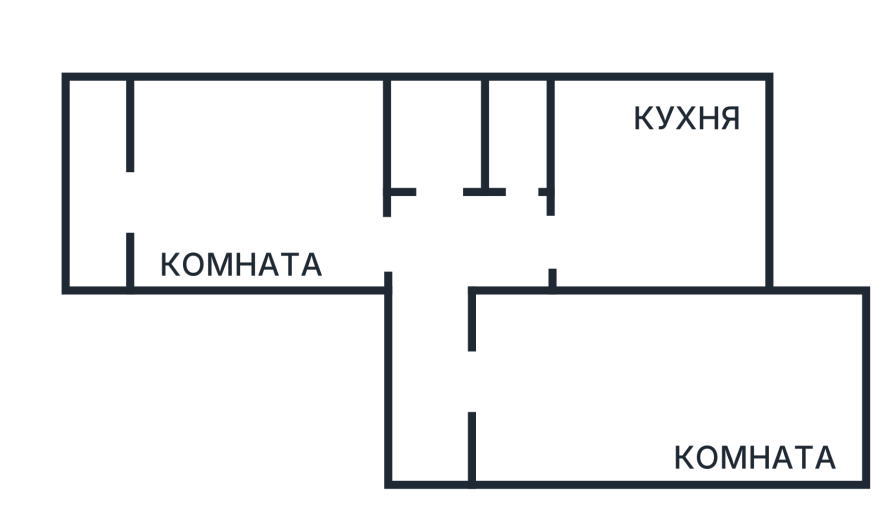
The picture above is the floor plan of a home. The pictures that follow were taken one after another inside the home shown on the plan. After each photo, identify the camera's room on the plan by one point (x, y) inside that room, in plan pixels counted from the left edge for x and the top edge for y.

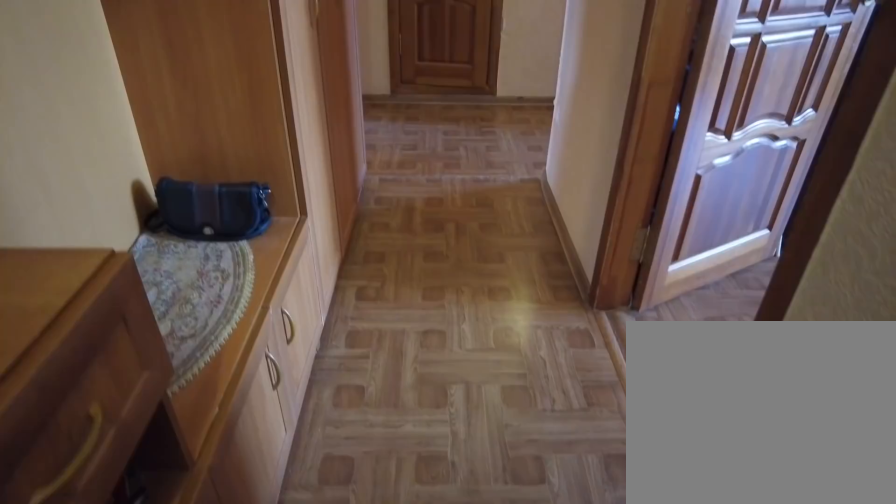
(441, 445)
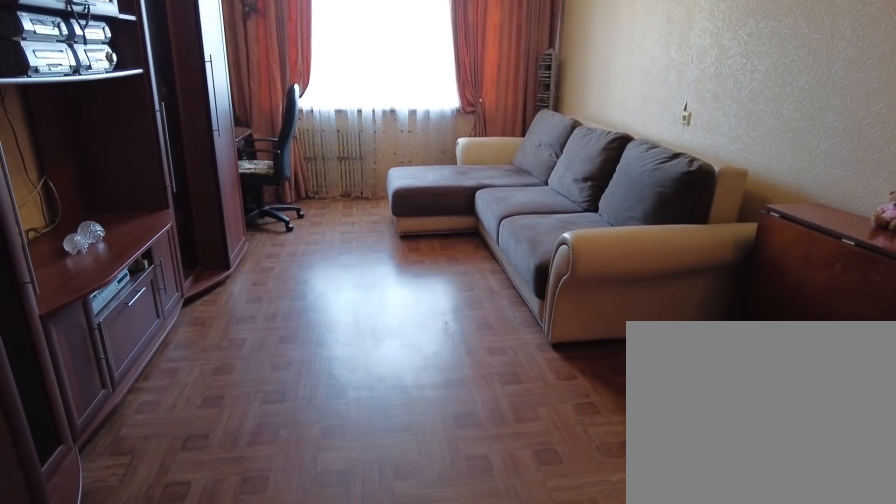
(585, 421)
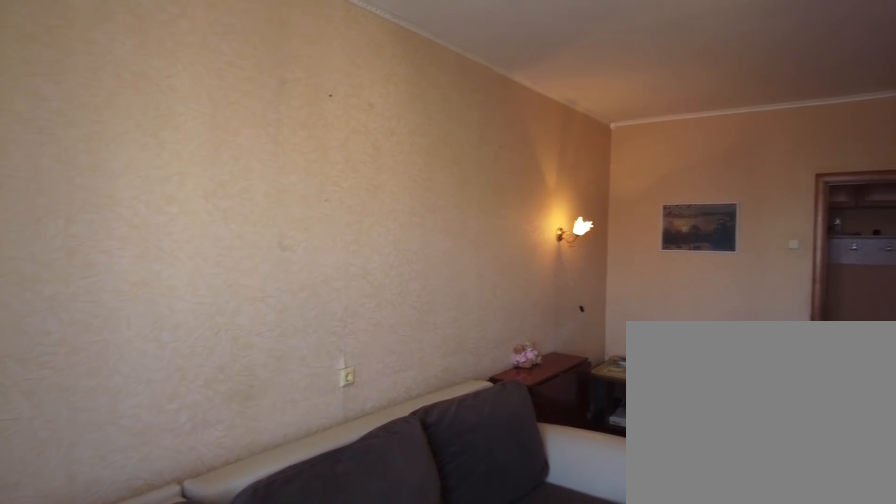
(585, 421)
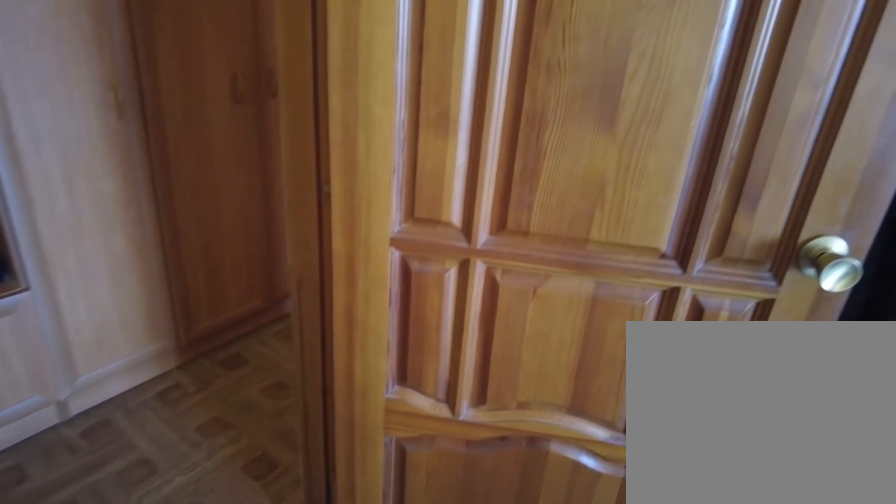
(478, 398)
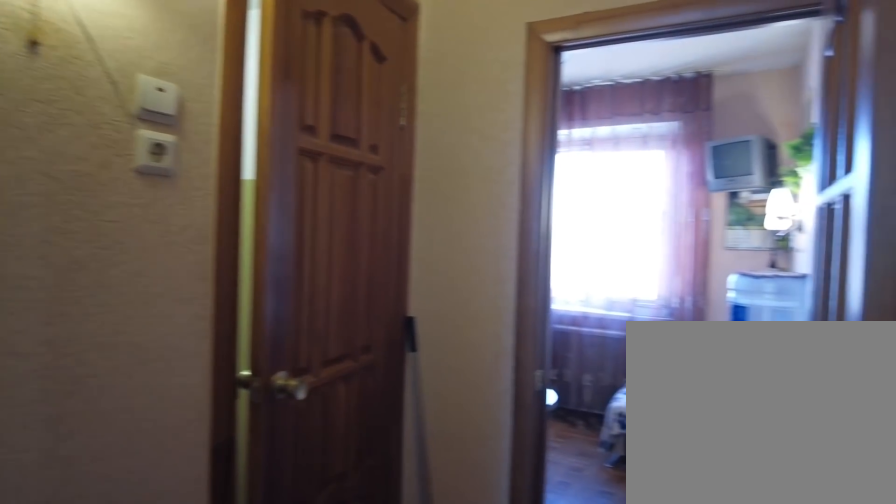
(440, 316)
